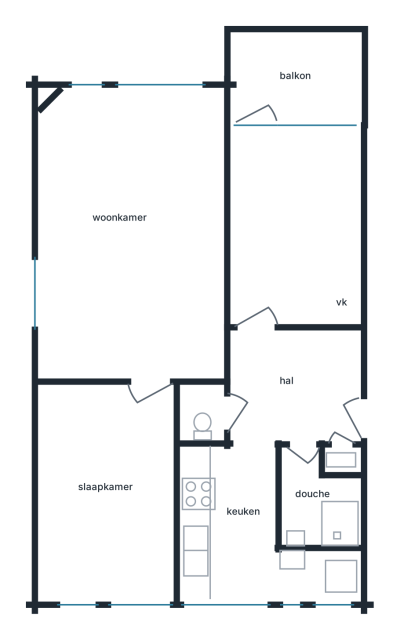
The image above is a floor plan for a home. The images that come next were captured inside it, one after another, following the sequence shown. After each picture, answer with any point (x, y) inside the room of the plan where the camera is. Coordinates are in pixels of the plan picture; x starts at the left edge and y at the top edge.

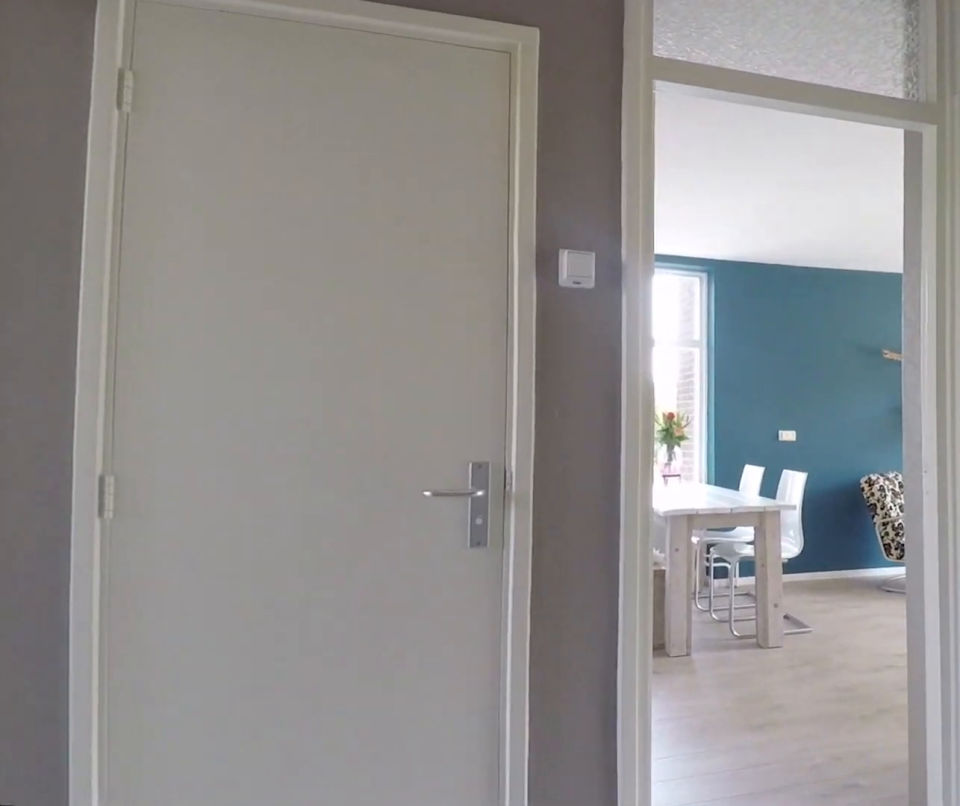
(294, 386)
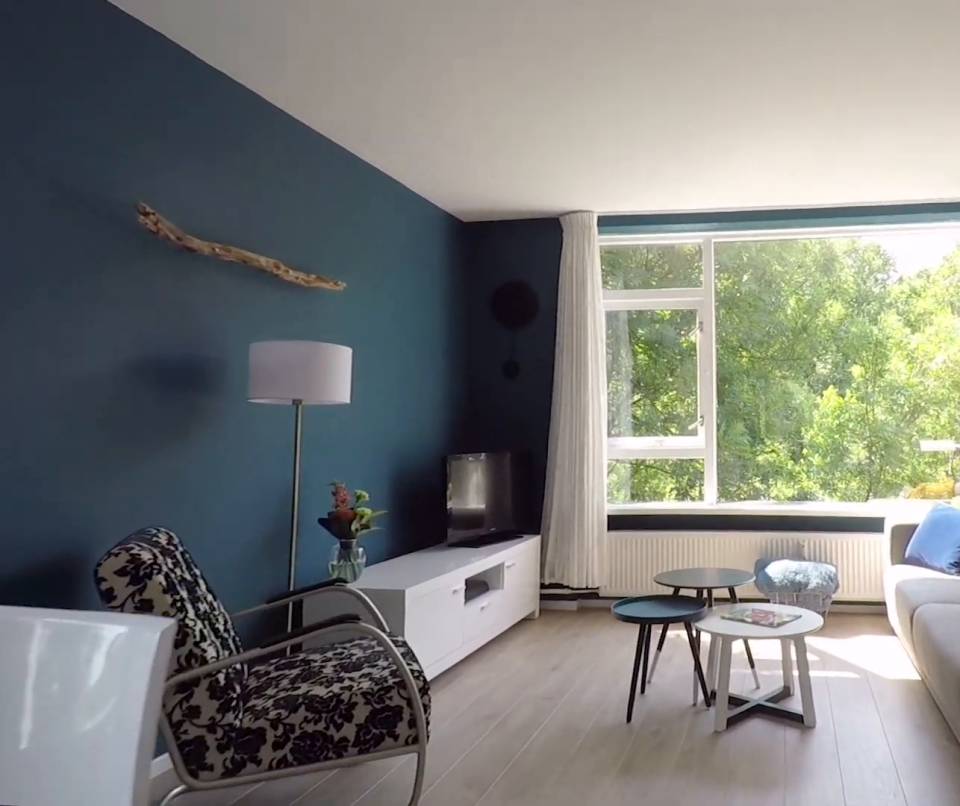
(132, 235)
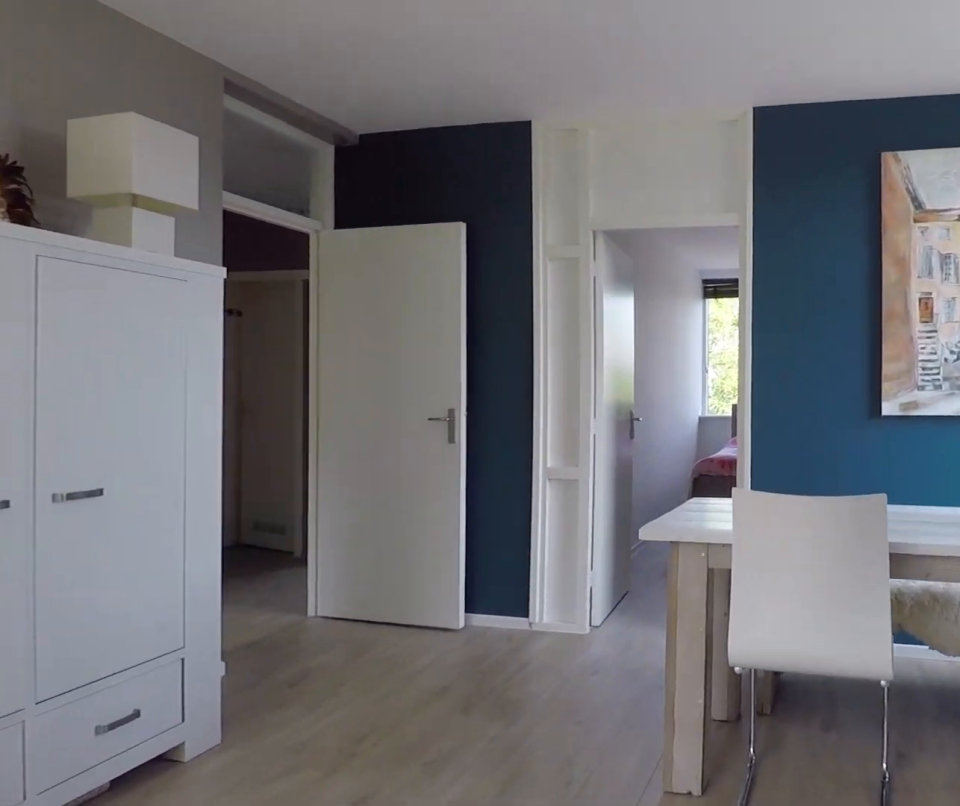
(132, 235)
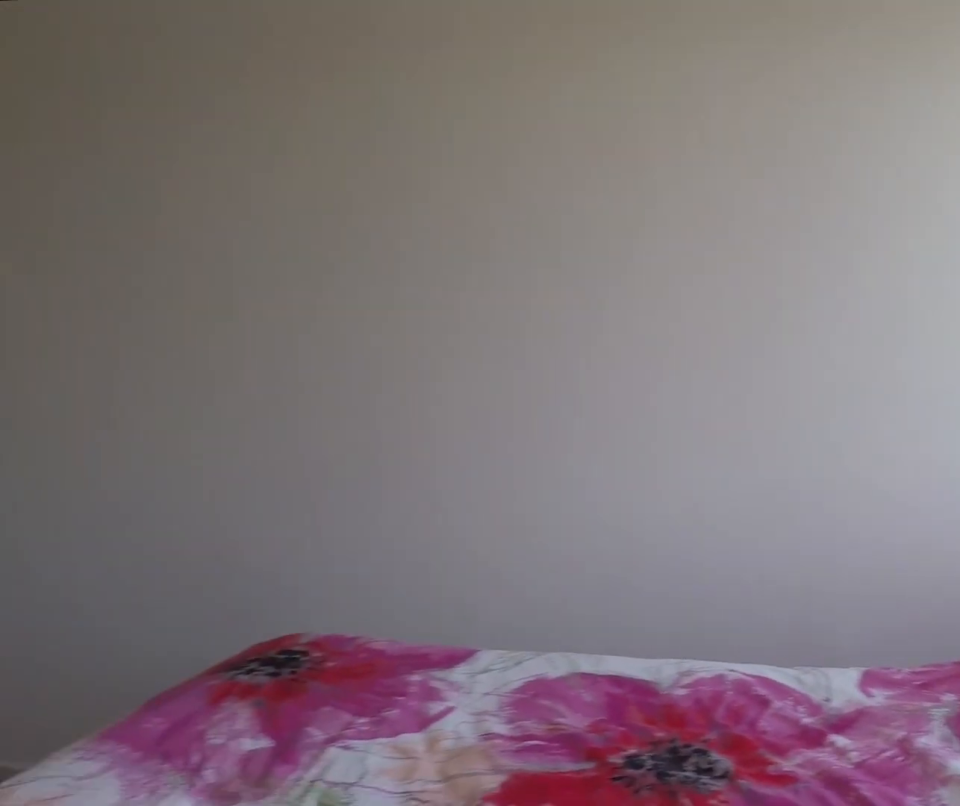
(108, 492)
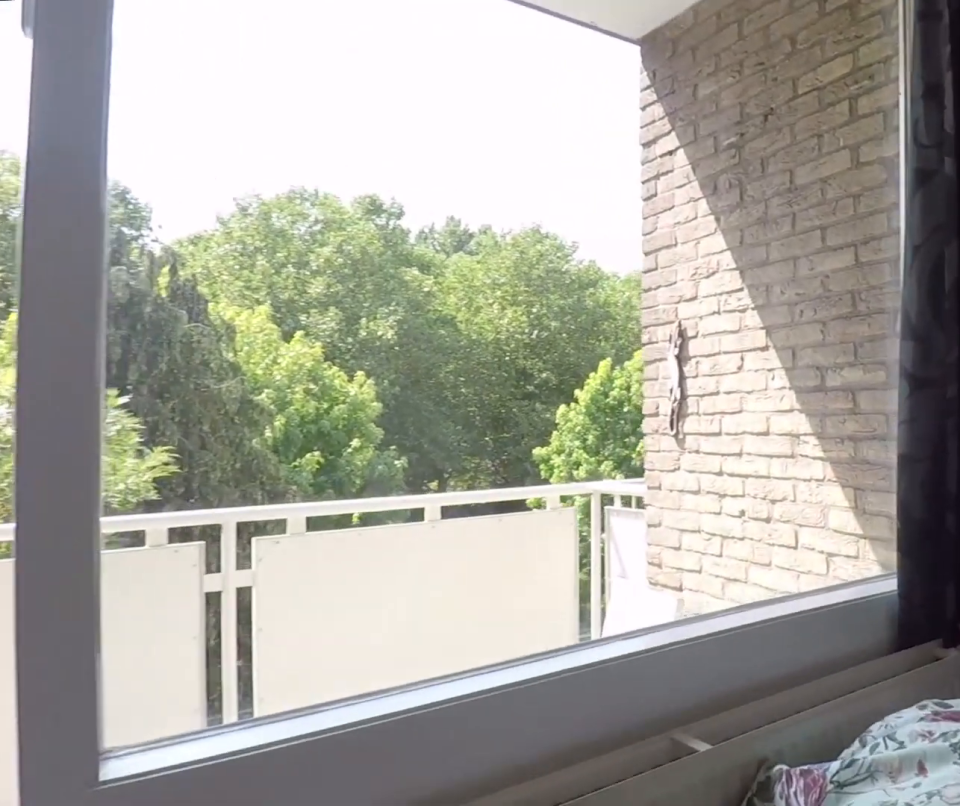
(294, 229)
